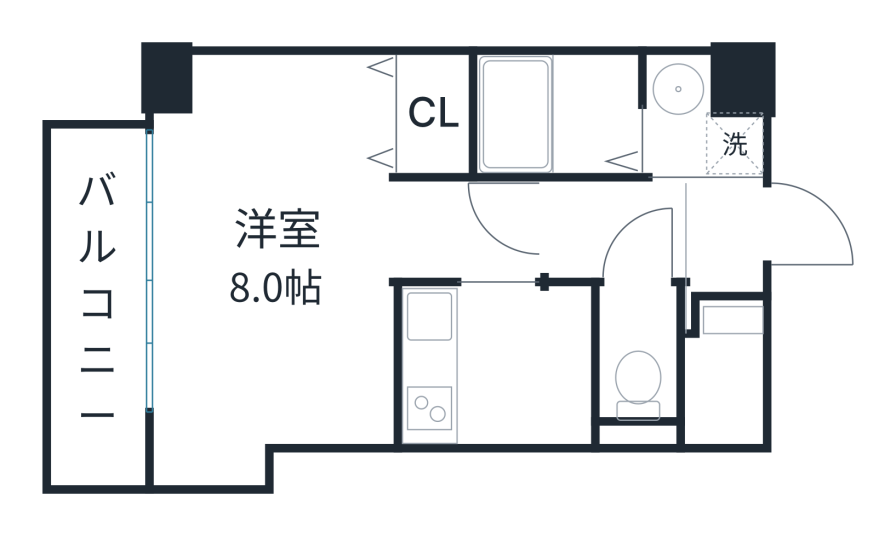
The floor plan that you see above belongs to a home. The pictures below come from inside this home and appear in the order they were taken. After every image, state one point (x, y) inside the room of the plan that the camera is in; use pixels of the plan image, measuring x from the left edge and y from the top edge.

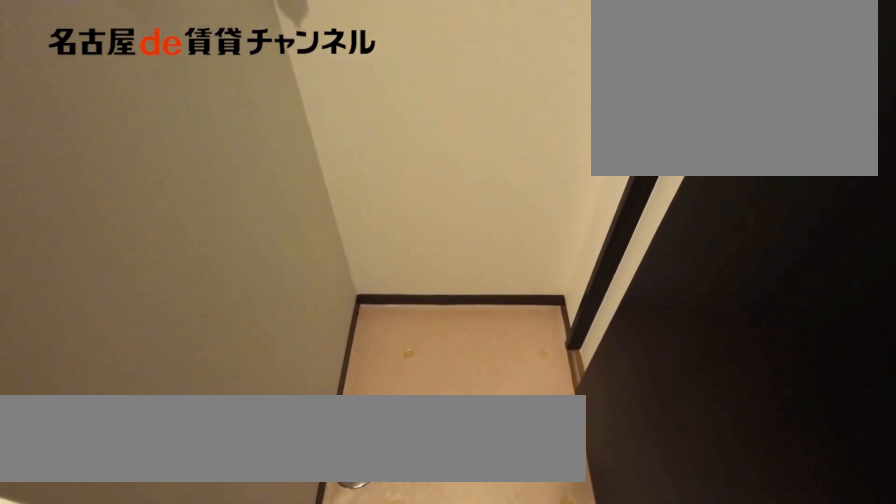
(696, 122)
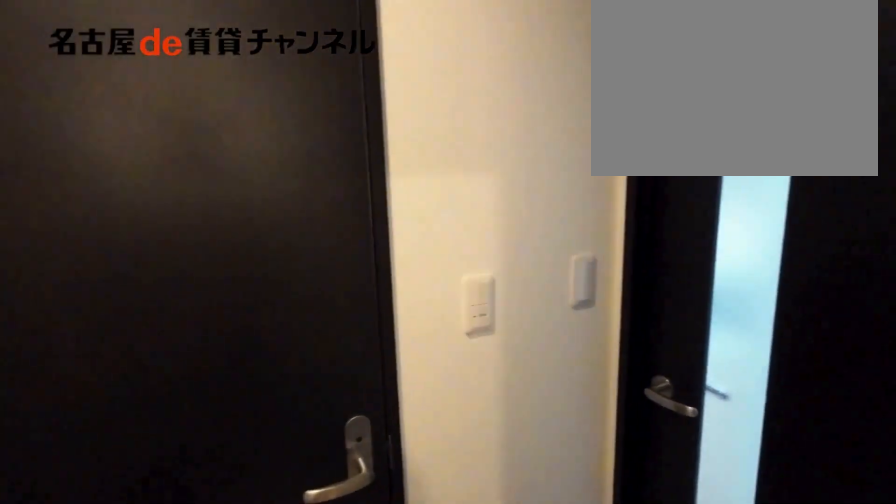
(617, 231)
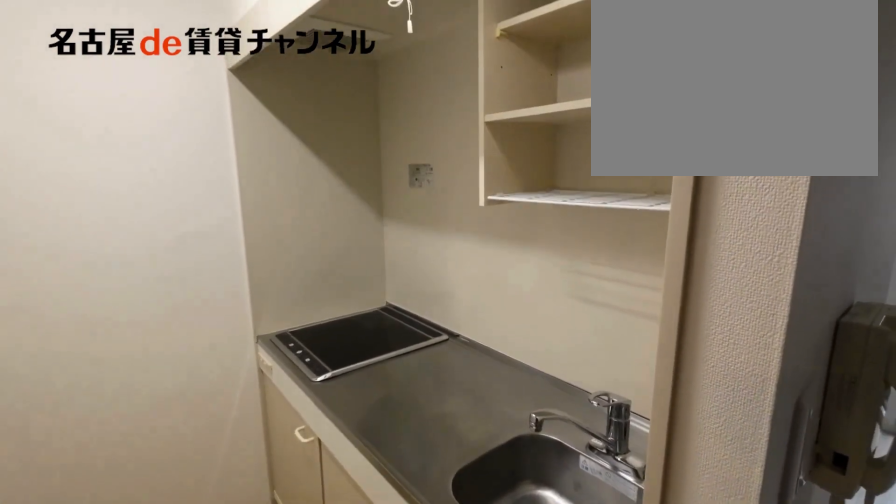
(495, 365)
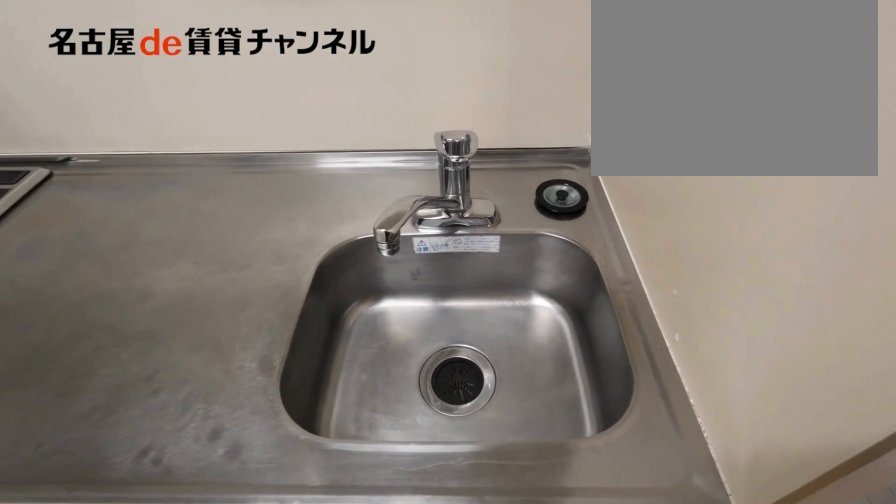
(495, 365)
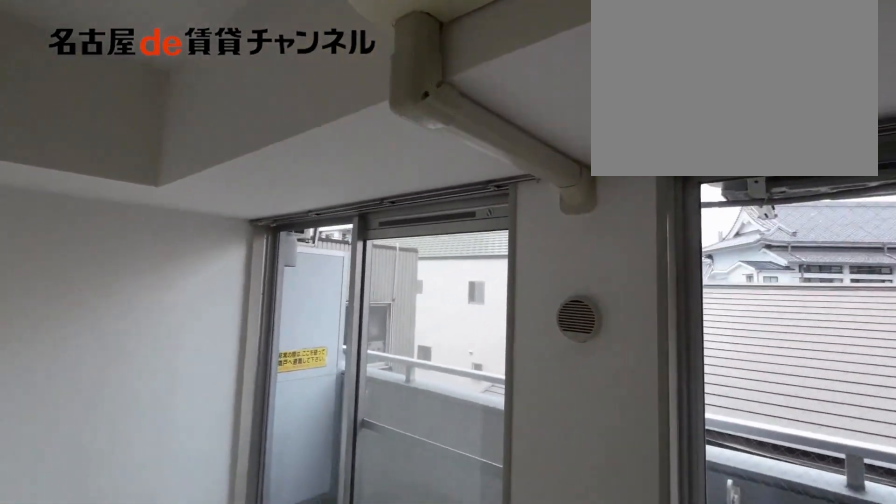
(296, 258)
